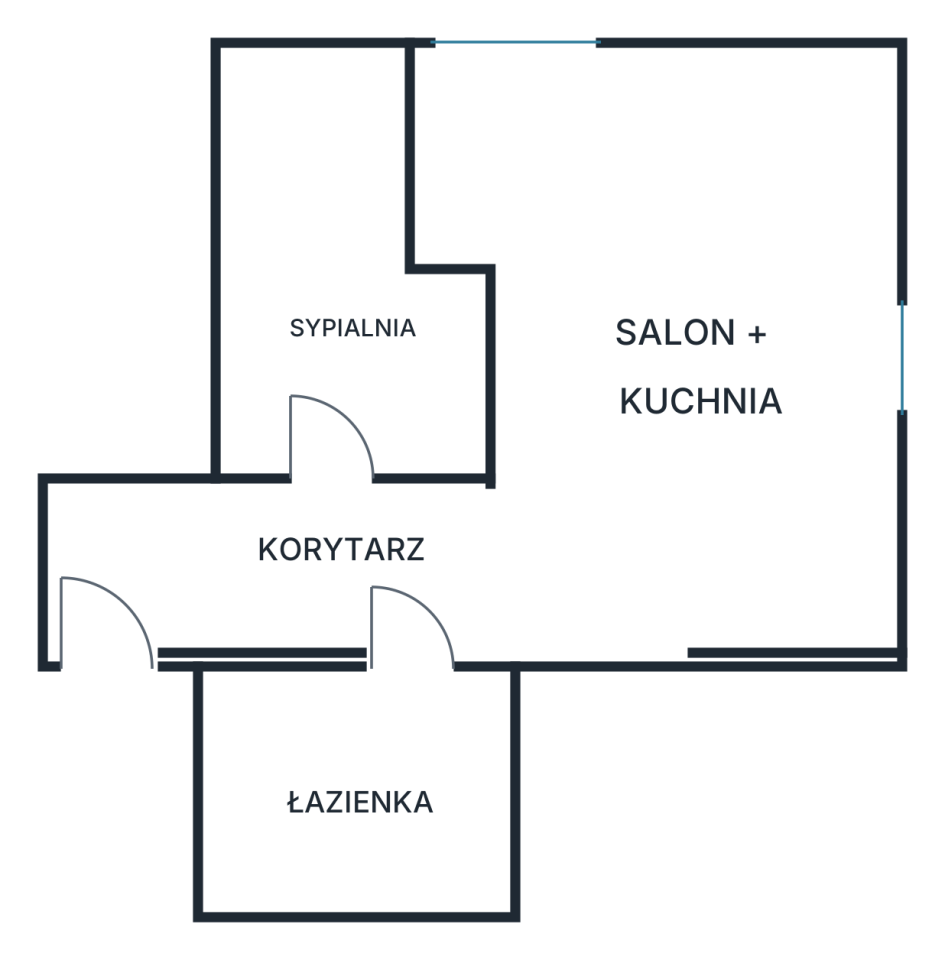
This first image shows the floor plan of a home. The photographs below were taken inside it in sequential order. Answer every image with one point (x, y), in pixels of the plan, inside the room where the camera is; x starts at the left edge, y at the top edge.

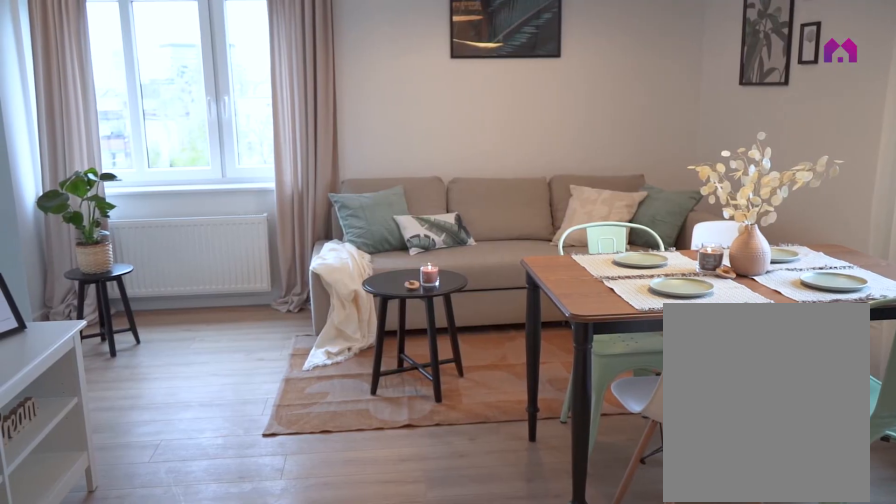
(659, 353)
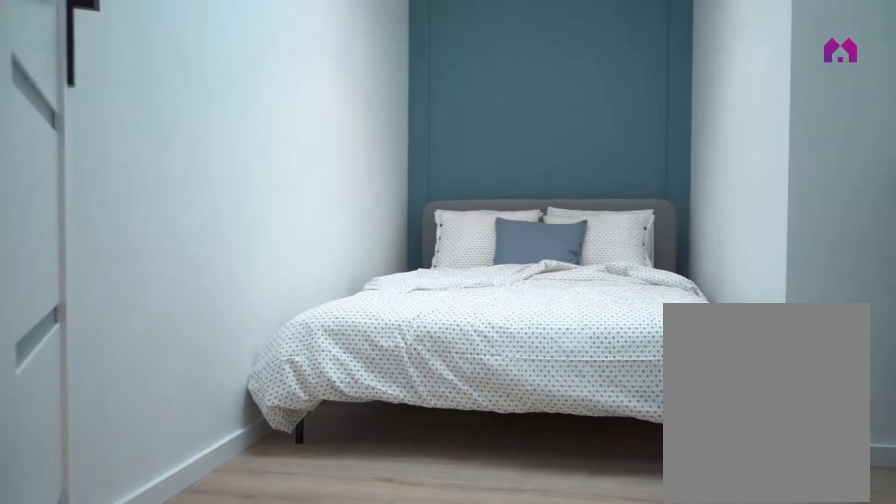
(336, 261)
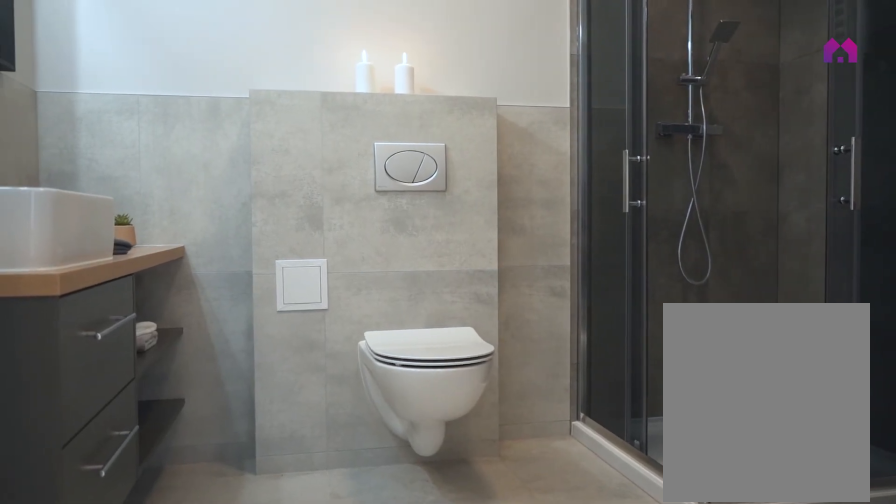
(356, 793)
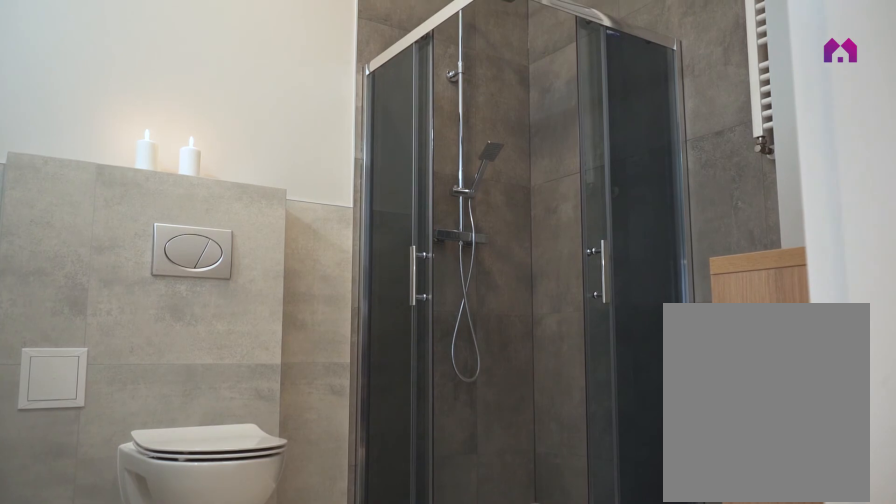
(356, 793)
